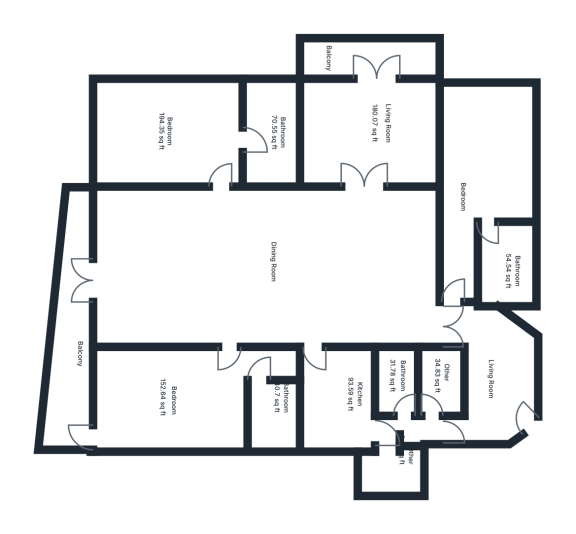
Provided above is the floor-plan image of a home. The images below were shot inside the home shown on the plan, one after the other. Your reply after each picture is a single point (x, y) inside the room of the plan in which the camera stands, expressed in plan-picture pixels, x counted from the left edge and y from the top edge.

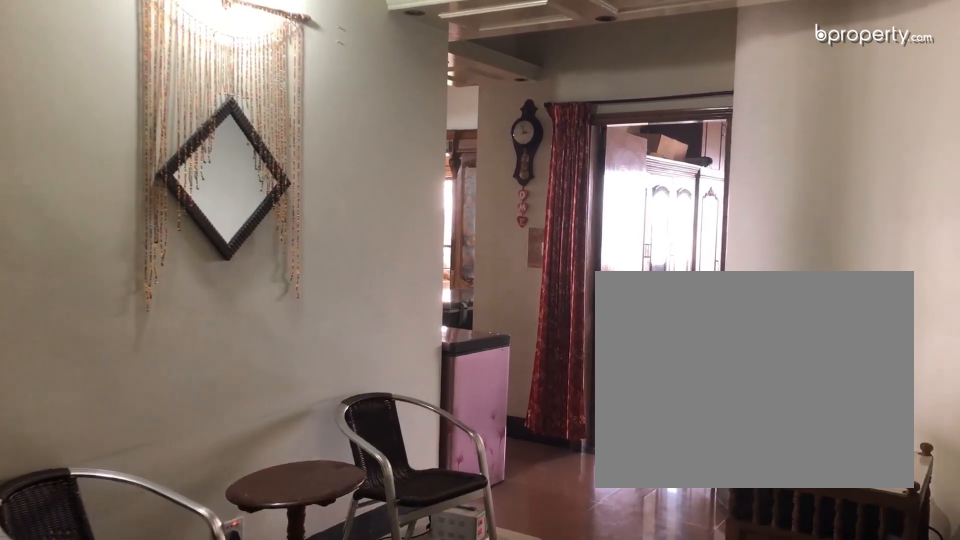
(512, 388)
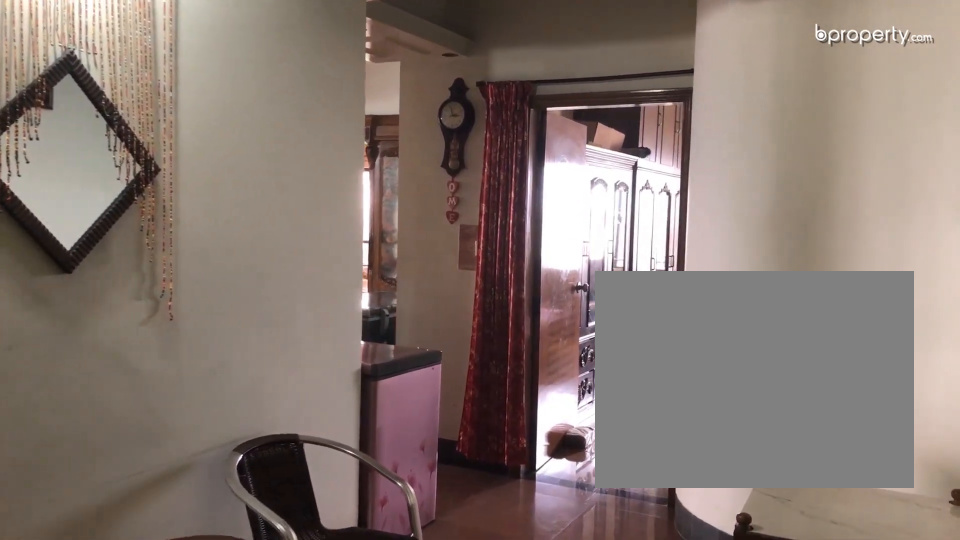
(512, 388)
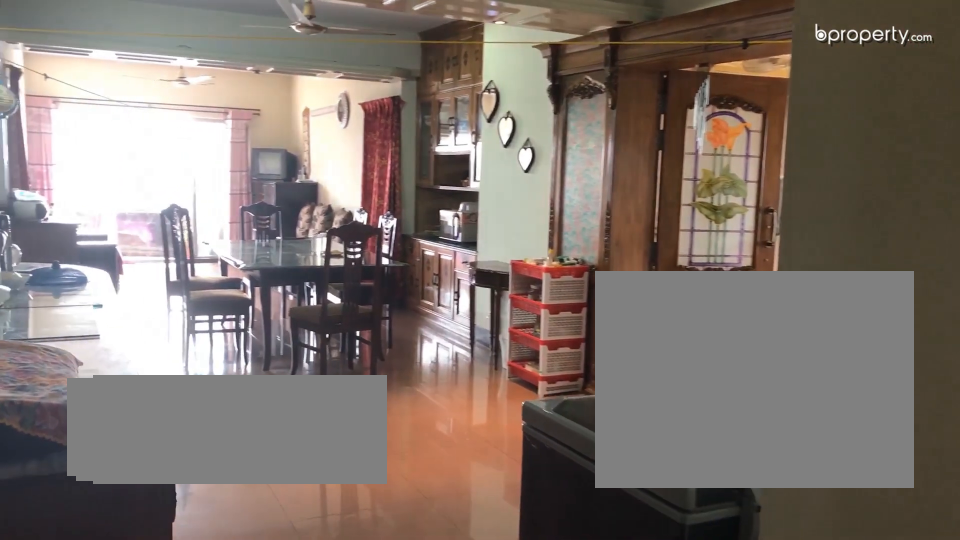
(468, 330)
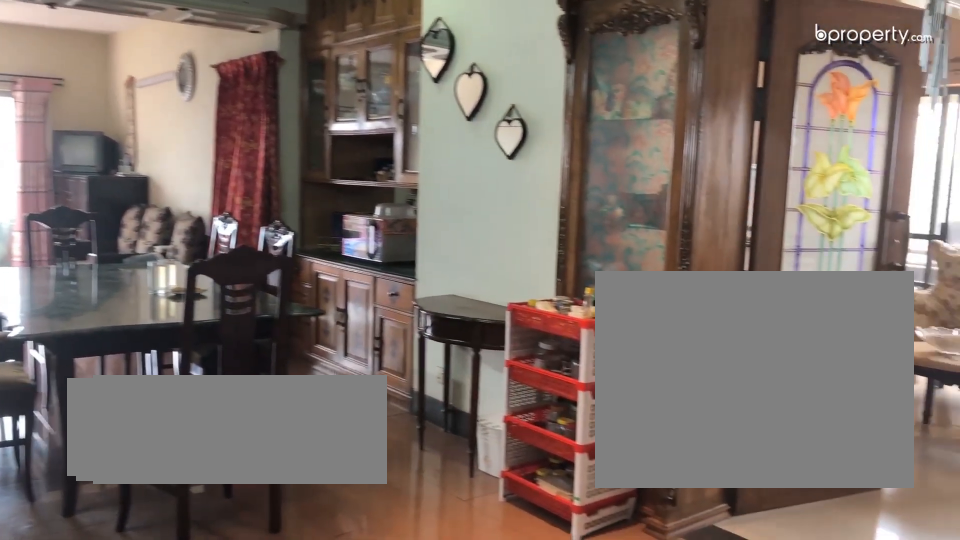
(347, 228)
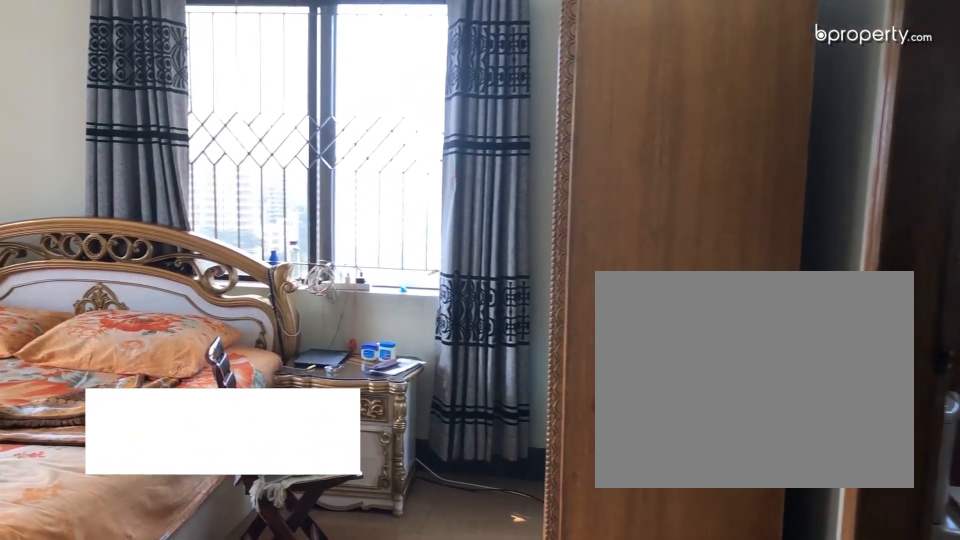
(207, 111)
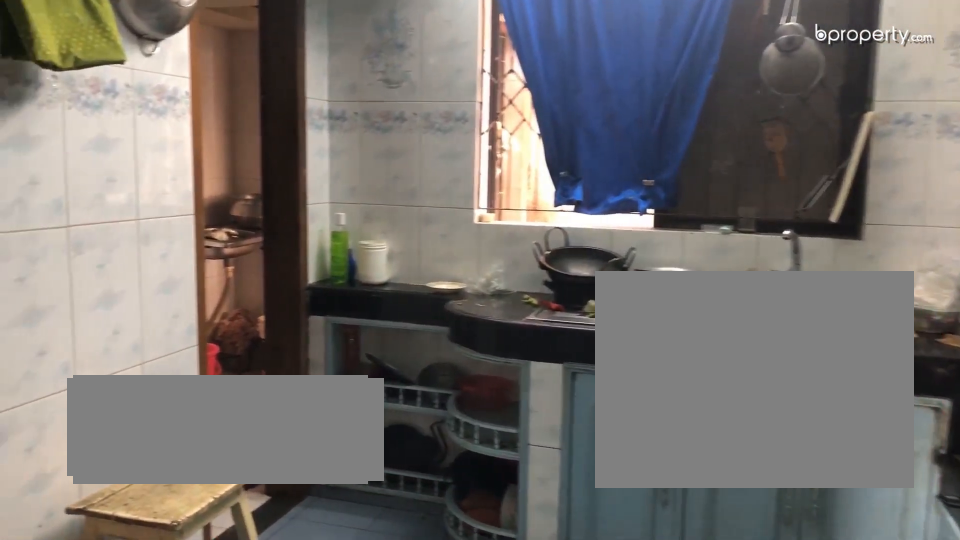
(336, 384)
